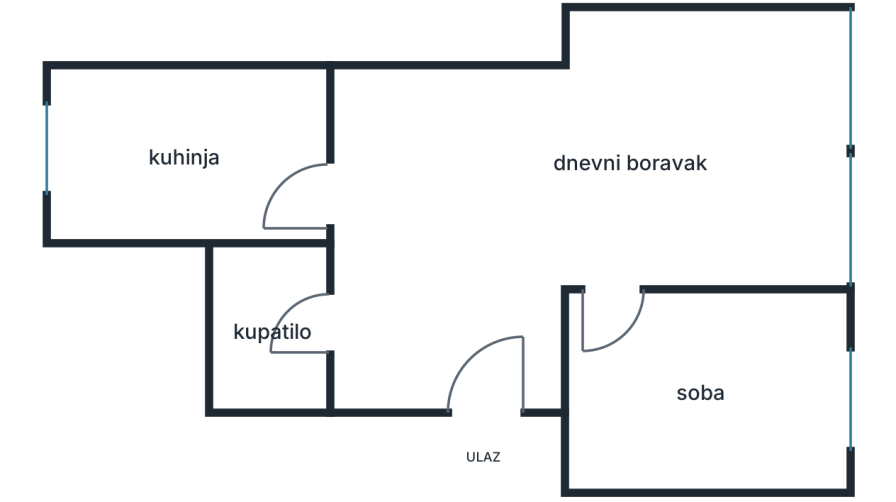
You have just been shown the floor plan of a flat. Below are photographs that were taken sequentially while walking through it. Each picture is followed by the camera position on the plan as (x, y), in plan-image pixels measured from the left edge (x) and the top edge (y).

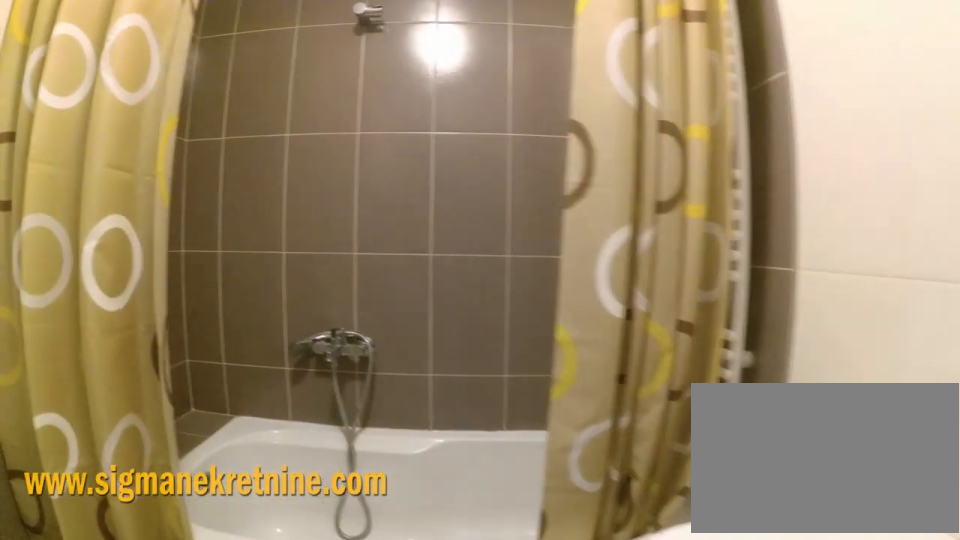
(326, 319)
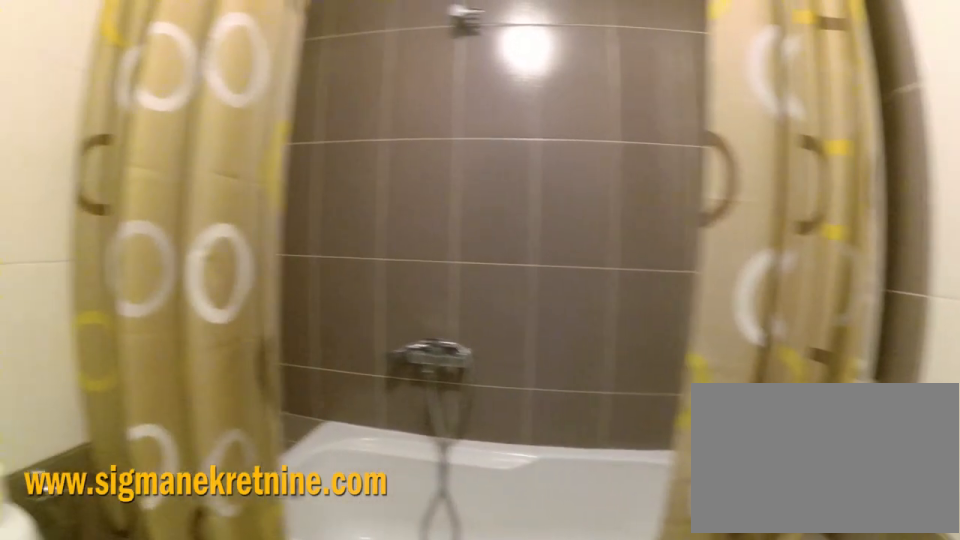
(317, 318)
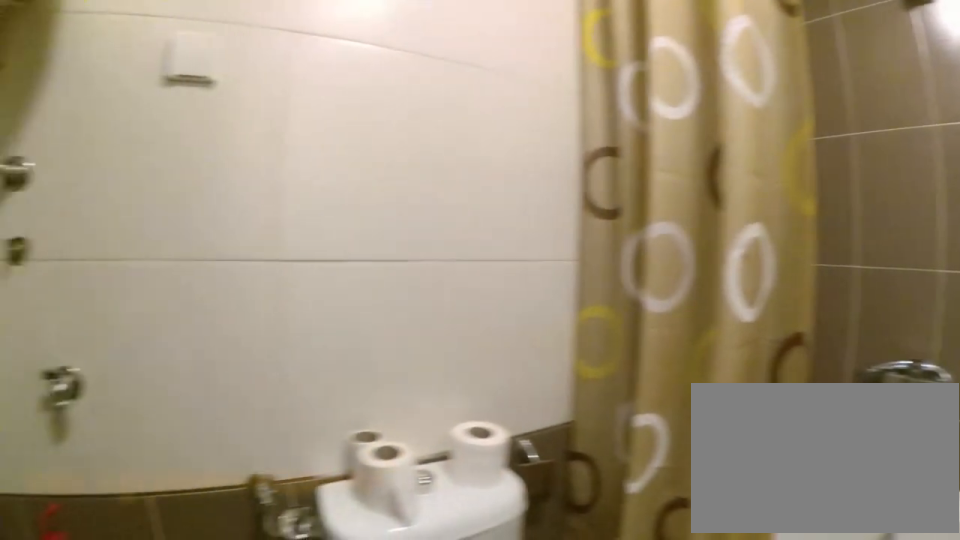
(296, 302)
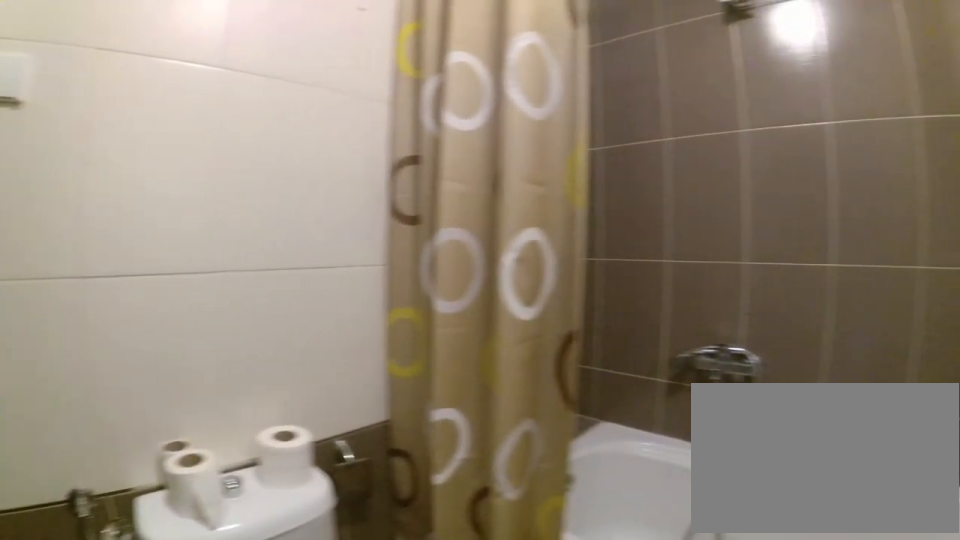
(300, 306)
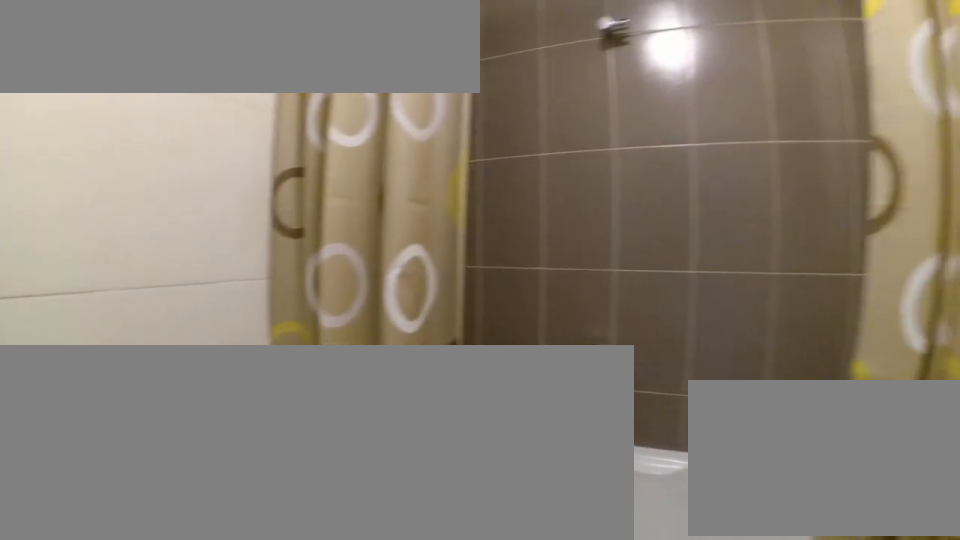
(307, 312)
